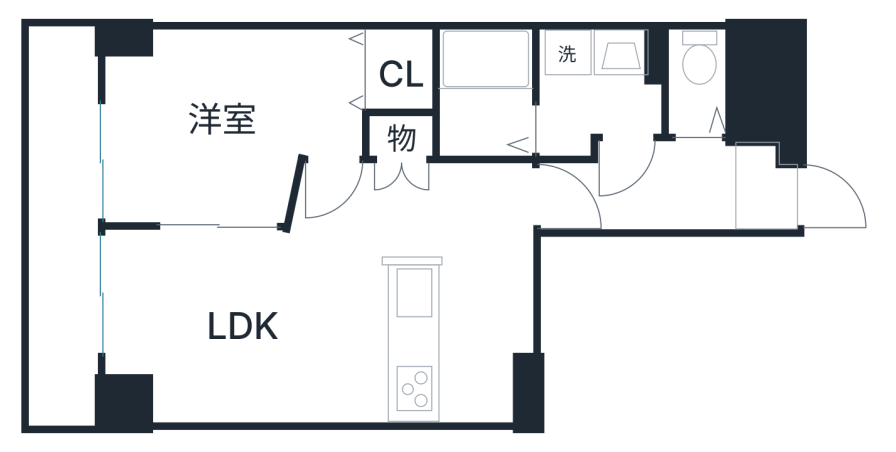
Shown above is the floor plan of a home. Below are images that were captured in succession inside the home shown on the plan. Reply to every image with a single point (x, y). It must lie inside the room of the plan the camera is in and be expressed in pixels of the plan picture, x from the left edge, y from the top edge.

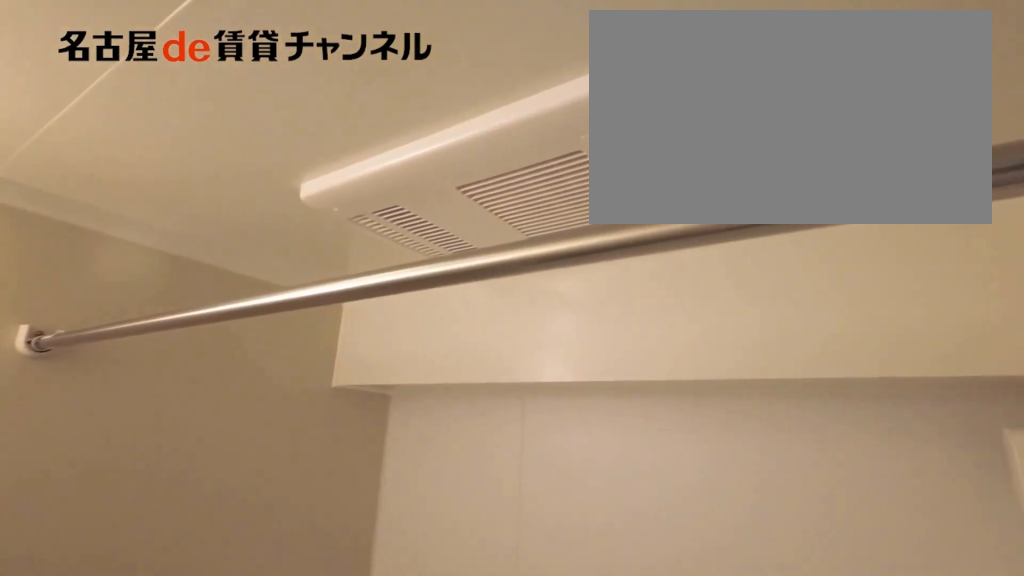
(482, 96)
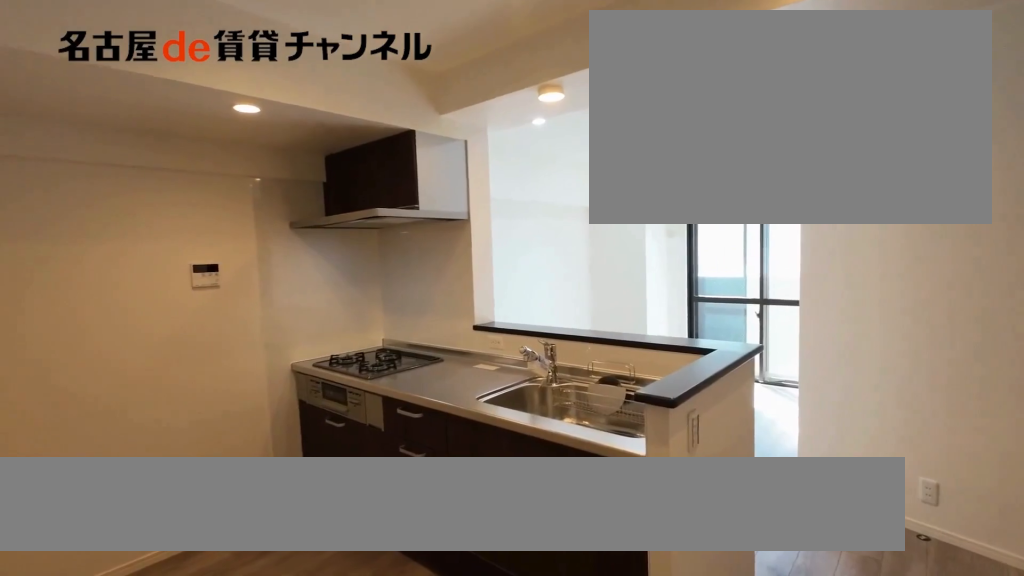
(459, 345)
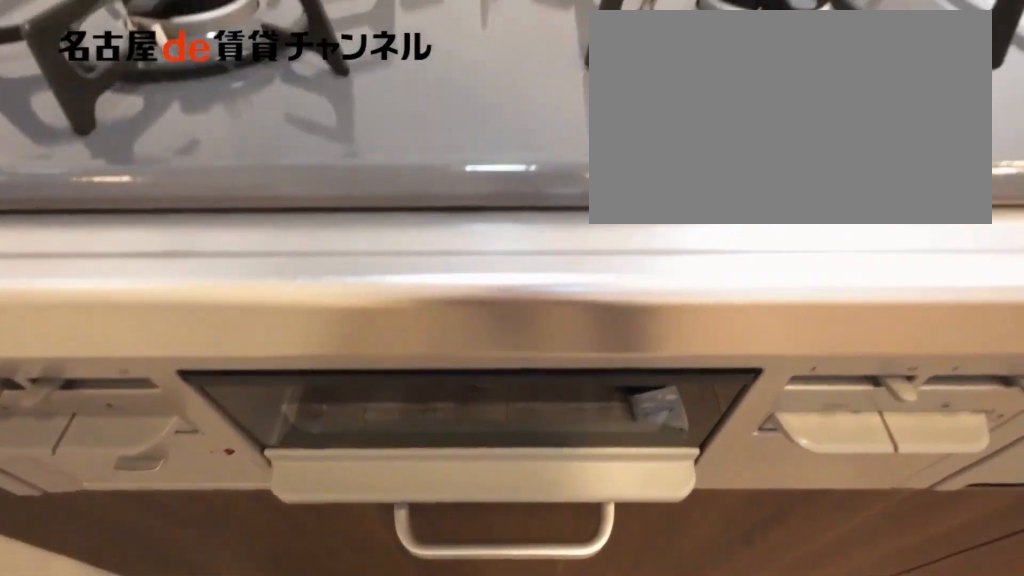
(459, 345)
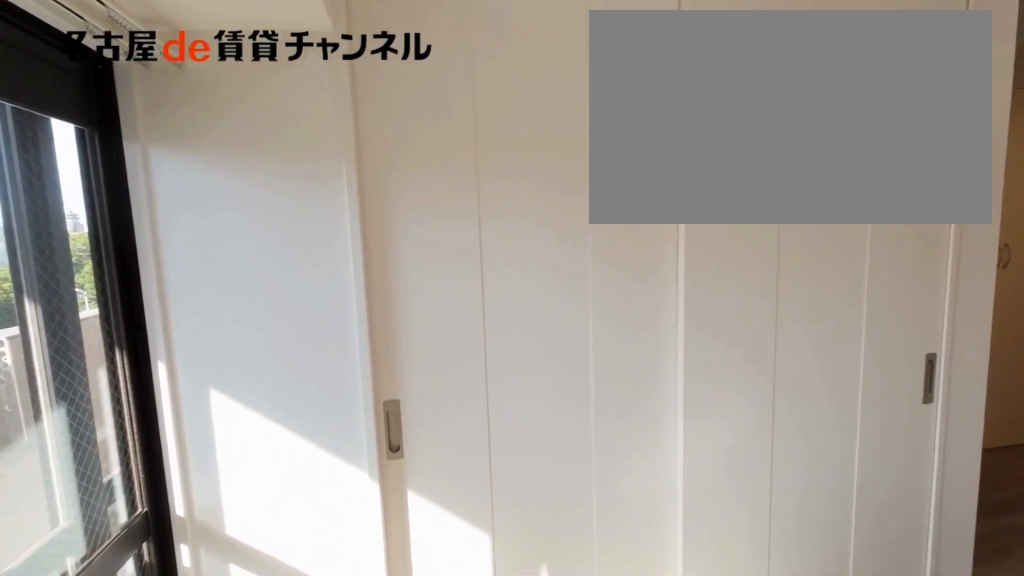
(240, 327)
